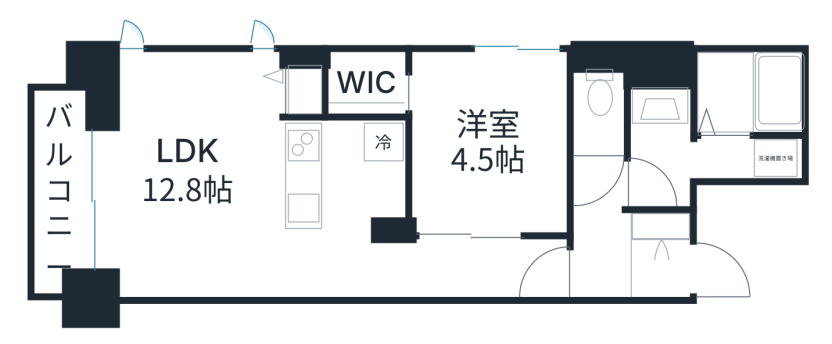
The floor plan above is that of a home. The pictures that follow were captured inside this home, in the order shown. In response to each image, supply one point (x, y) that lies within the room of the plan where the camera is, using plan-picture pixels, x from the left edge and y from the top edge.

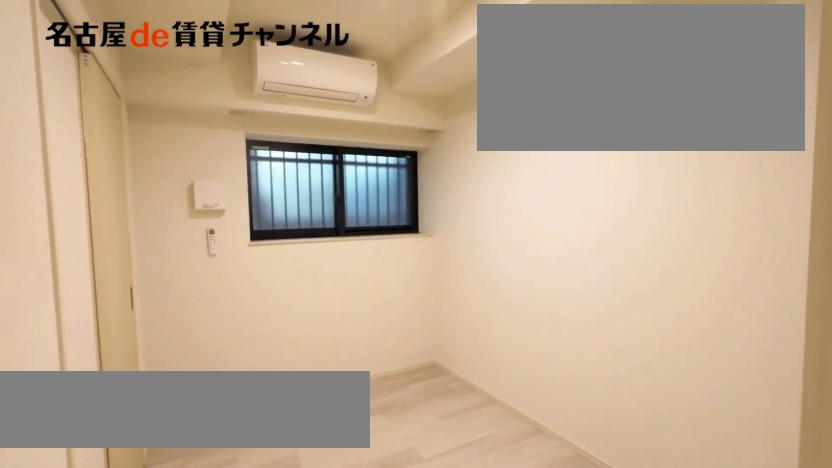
(489, 143)
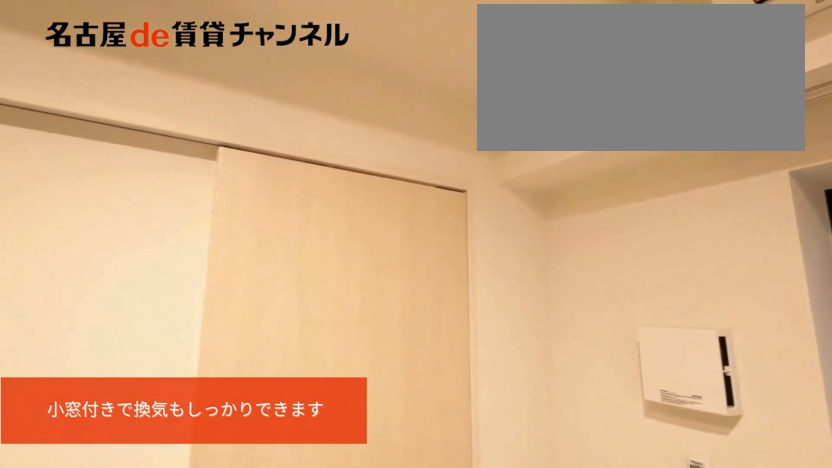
(489, 143)
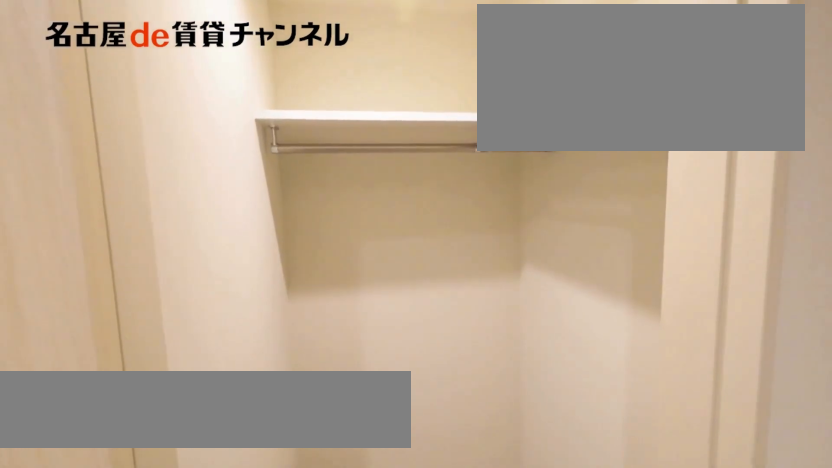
(367, 82)
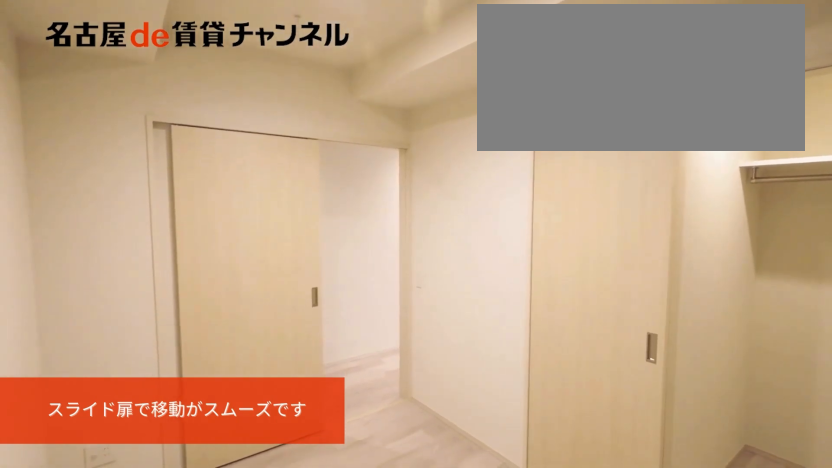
(489, 143)
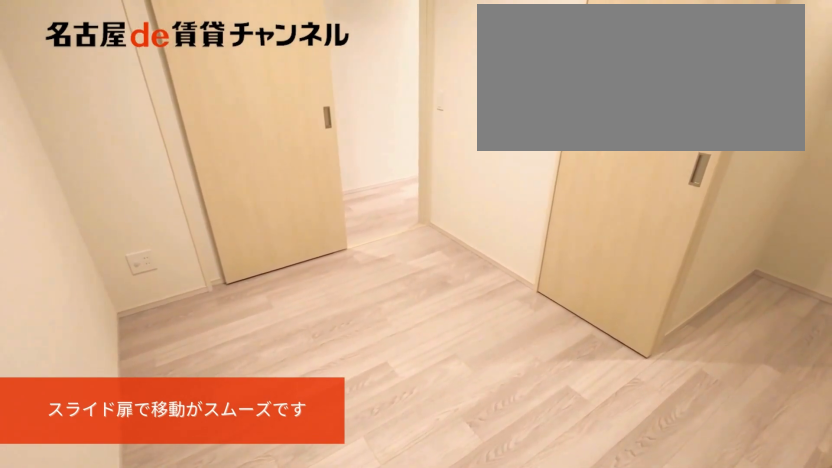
(489, 143)
